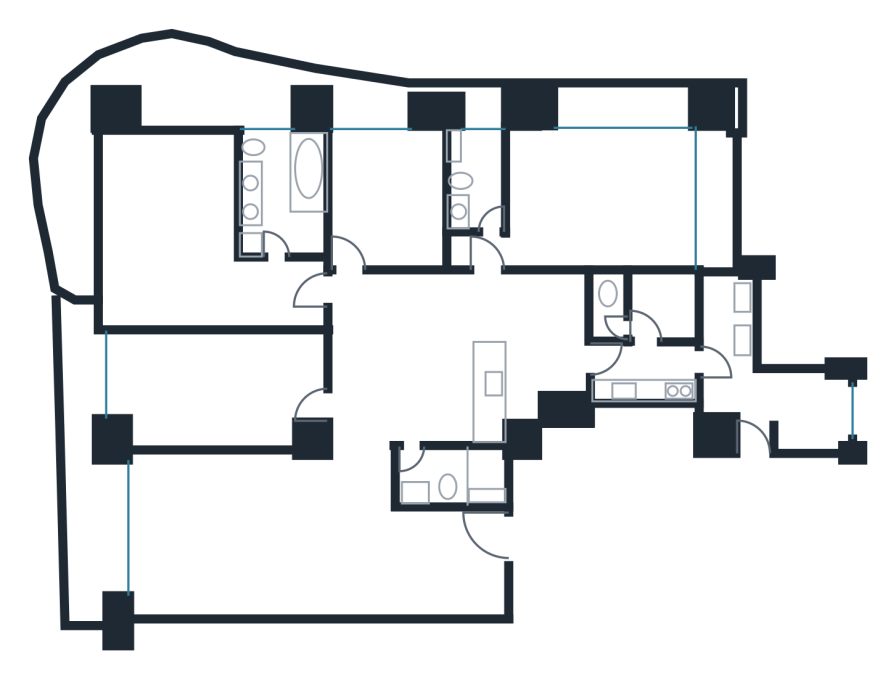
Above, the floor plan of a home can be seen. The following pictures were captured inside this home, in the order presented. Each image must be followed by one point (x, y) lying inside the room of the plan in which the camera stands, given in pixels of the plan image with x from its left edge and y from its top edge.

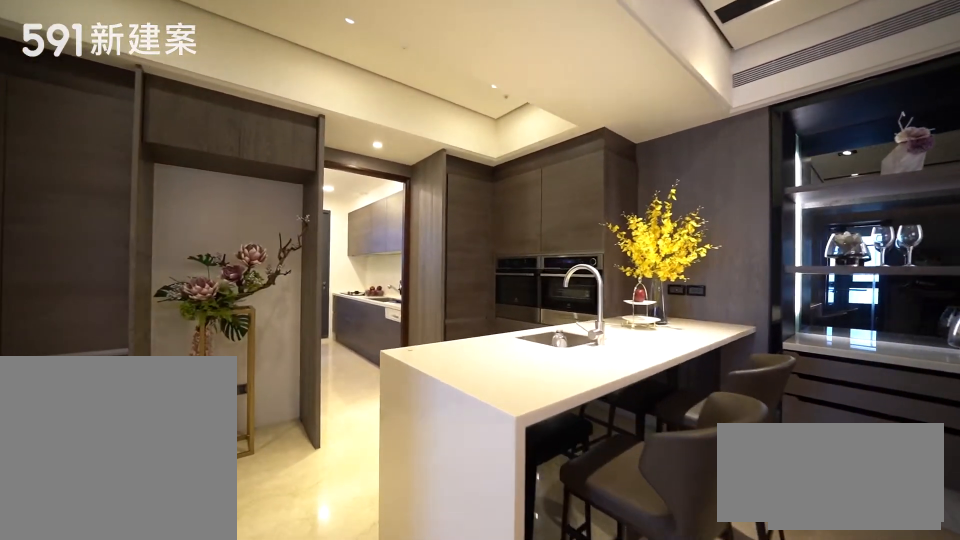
(522, 353)
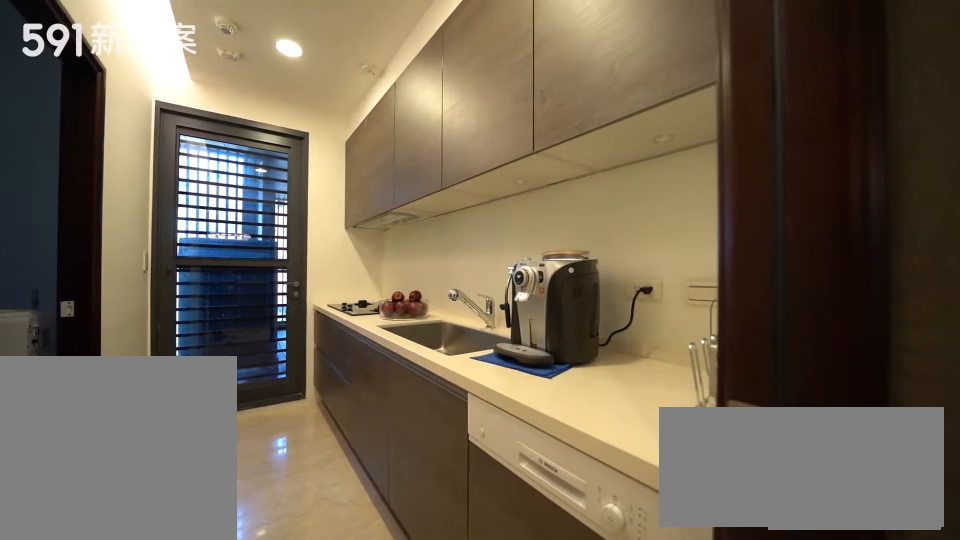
(650, 374)
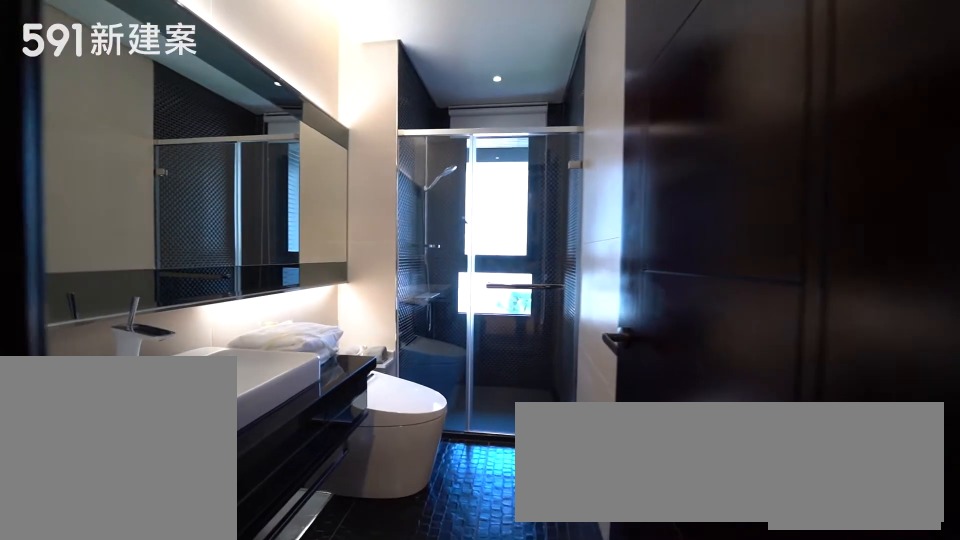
(479, 173)
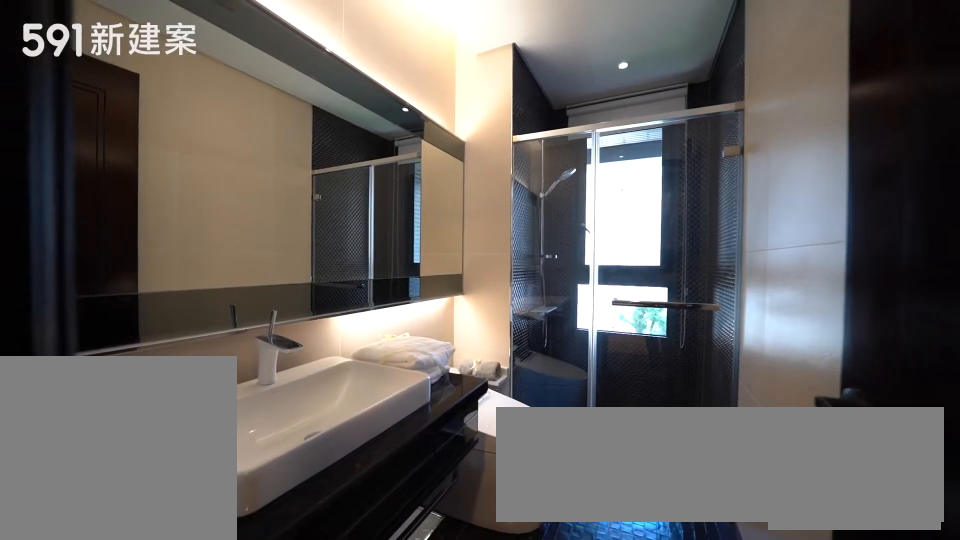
(479, 173)
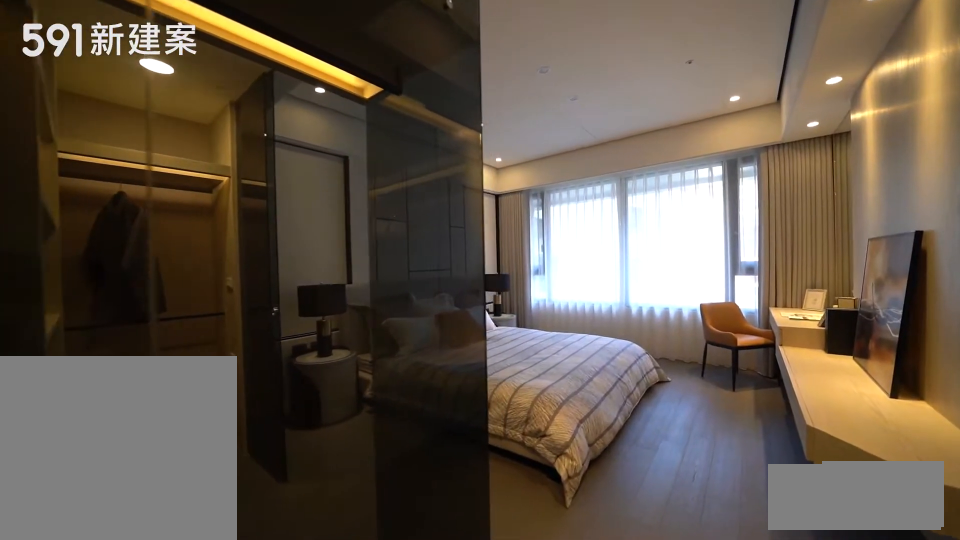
(596, 199)
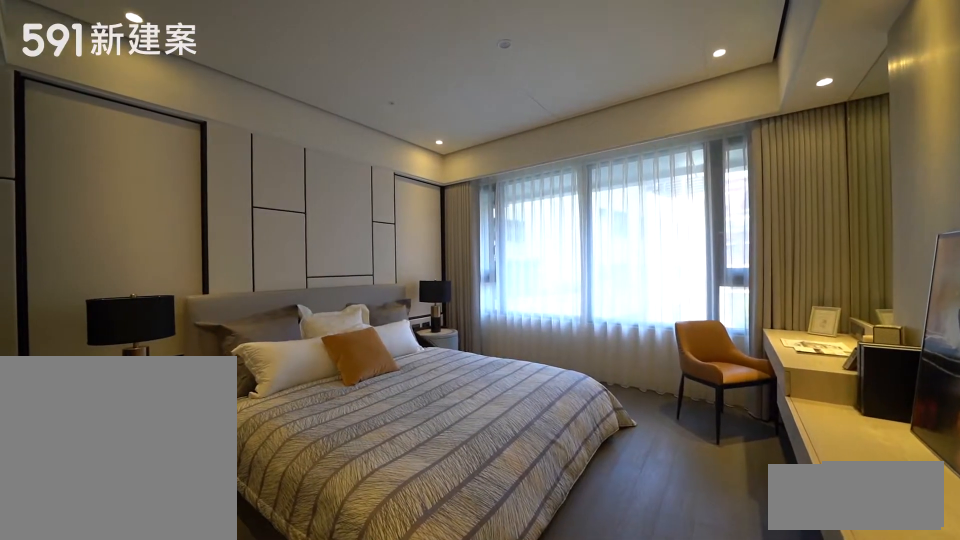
(596, 199)
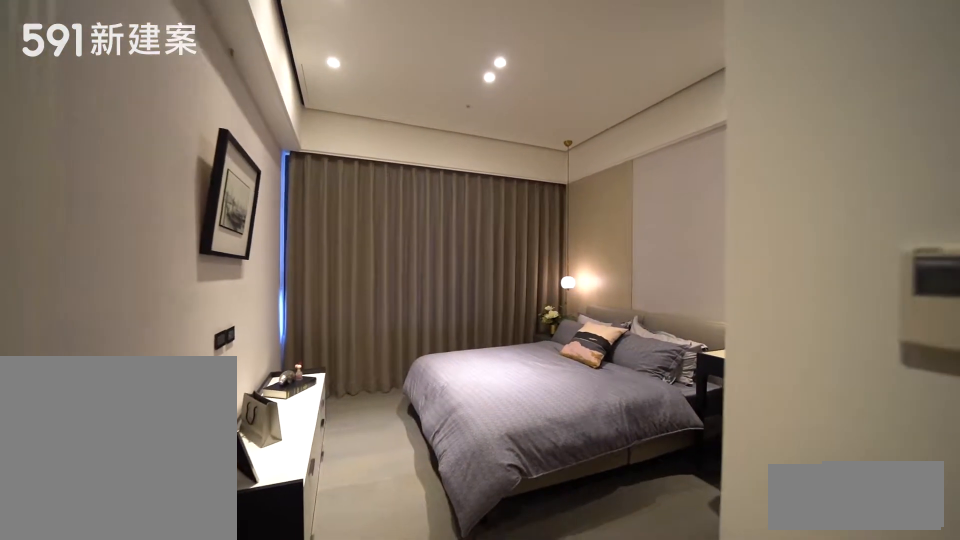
(390, 197)
